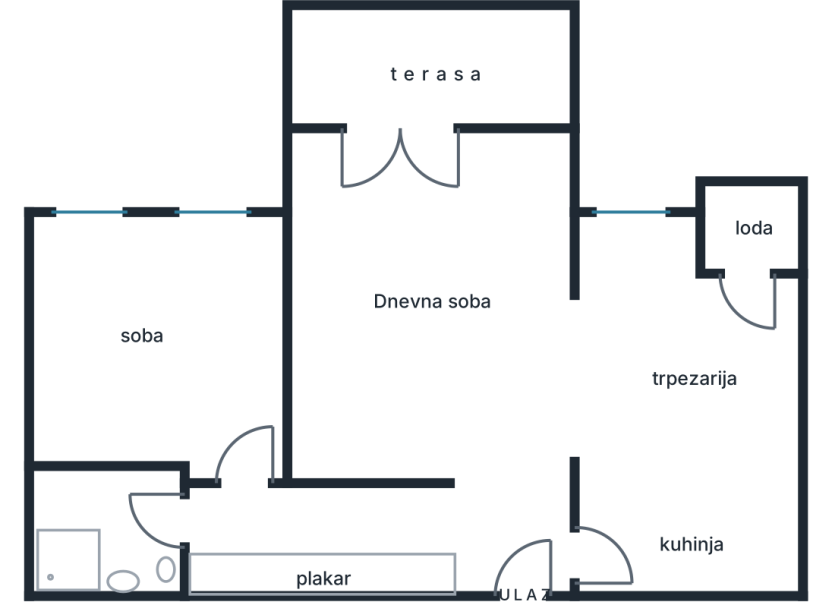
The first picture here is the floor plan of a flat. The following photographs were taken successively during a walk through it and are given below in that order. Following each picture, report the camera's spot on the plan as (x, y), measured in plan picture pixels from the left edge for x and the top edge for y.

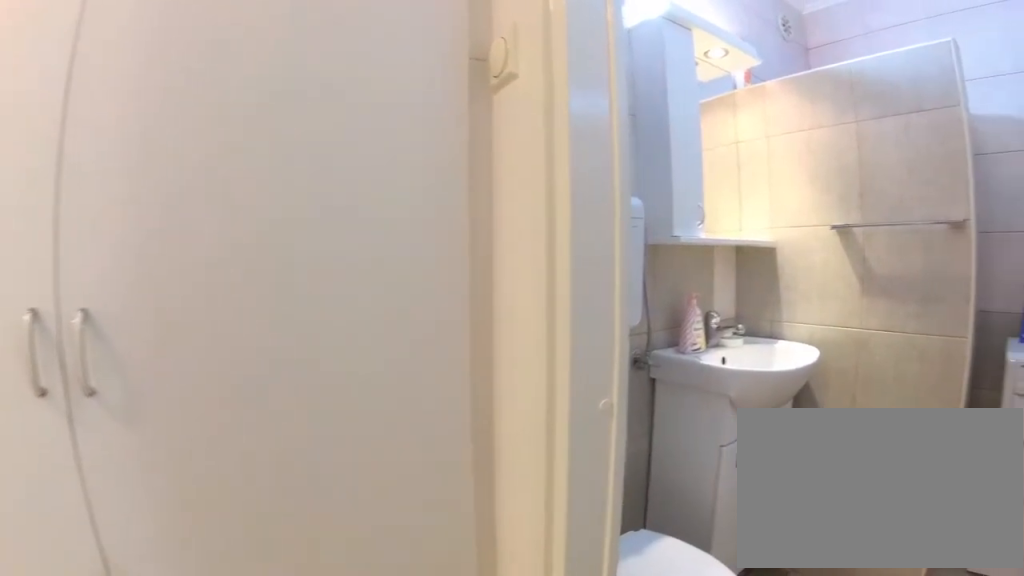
(230, 485)
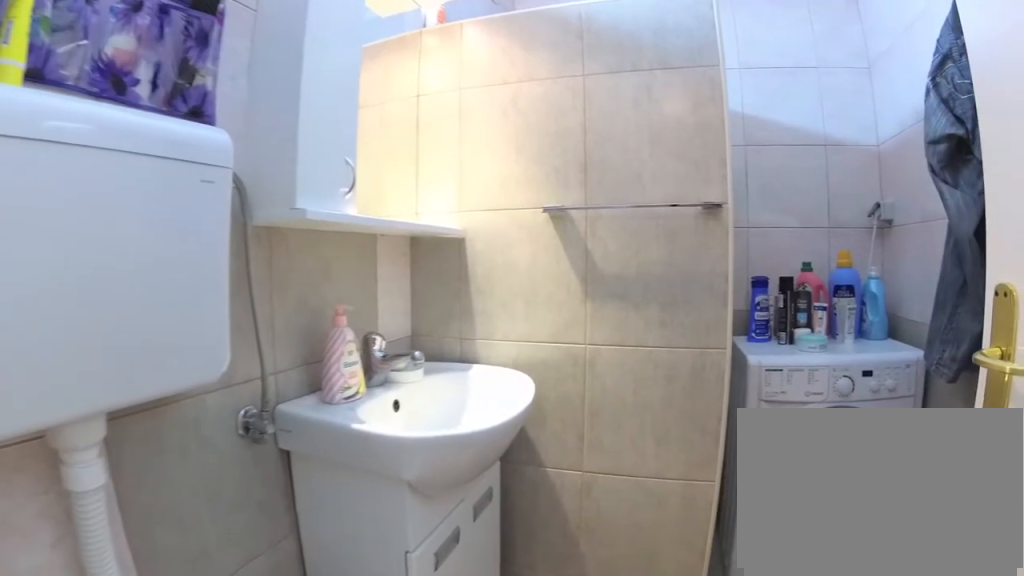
(209, 516)
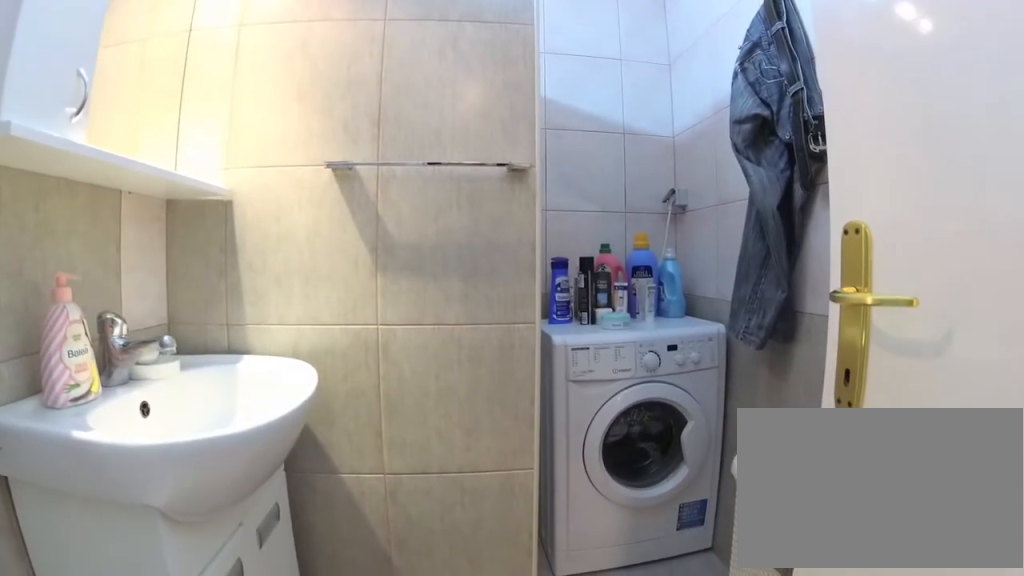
(185, 519)
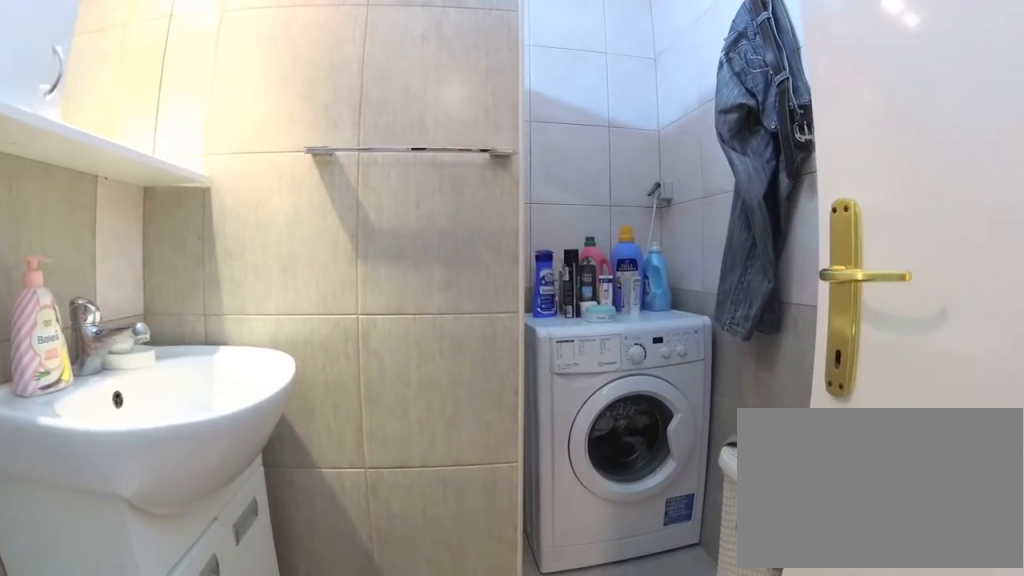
(179, 519)
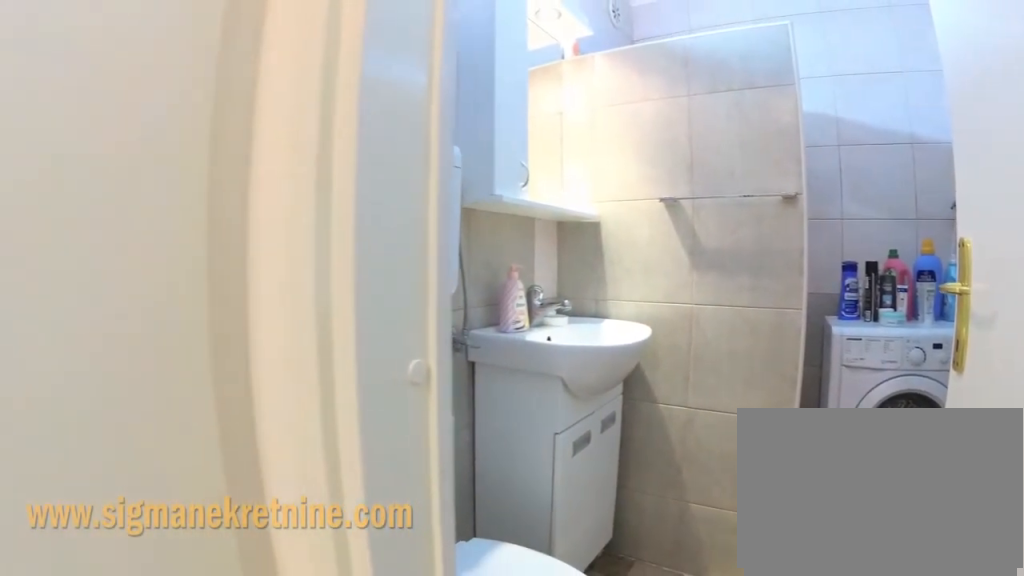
(223, 501)
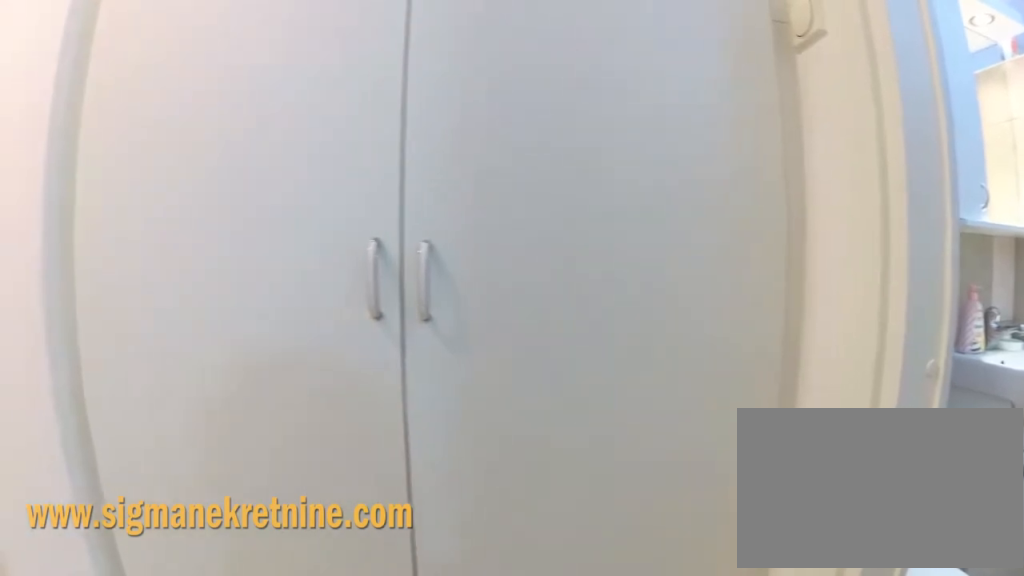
(209, 492)
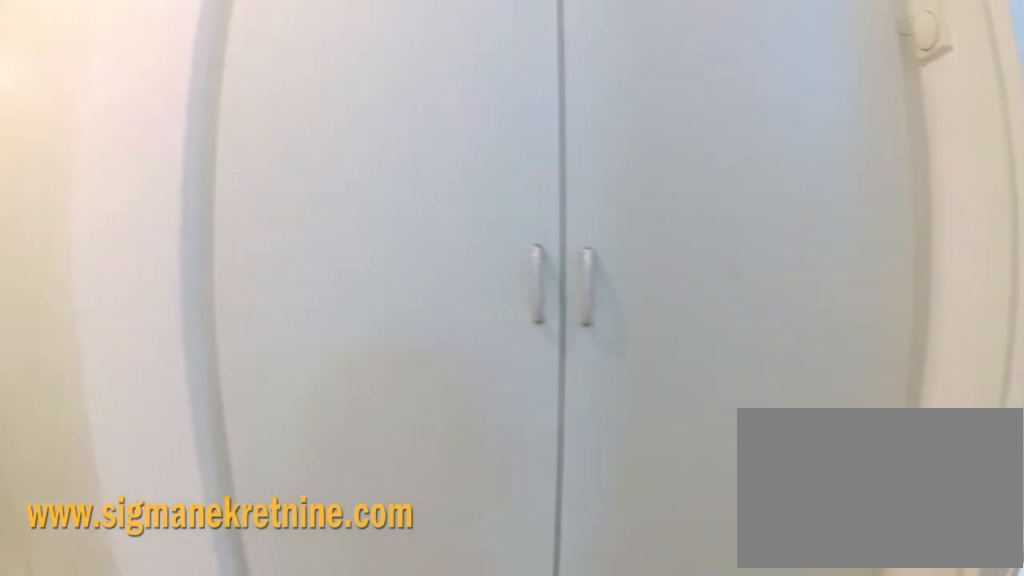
(207, 493)
